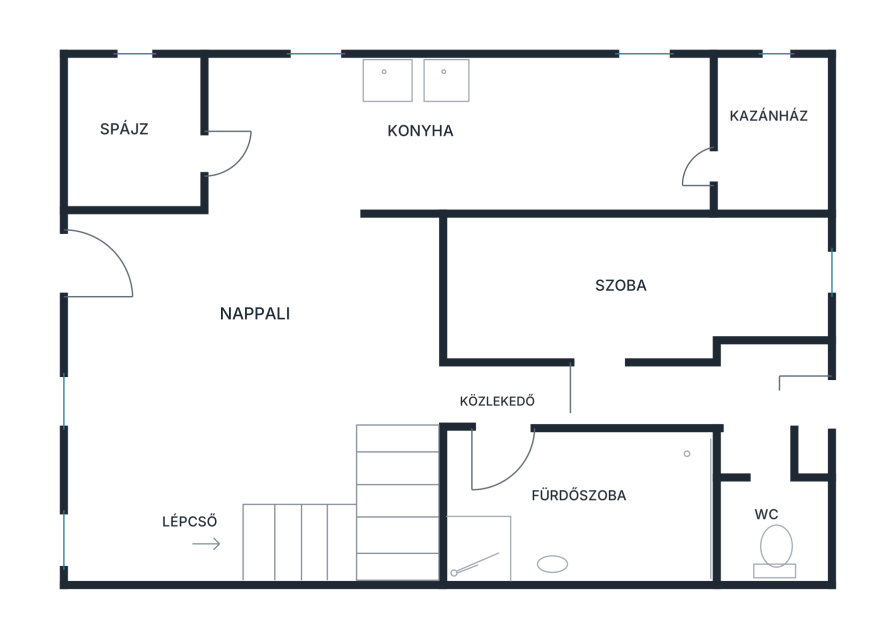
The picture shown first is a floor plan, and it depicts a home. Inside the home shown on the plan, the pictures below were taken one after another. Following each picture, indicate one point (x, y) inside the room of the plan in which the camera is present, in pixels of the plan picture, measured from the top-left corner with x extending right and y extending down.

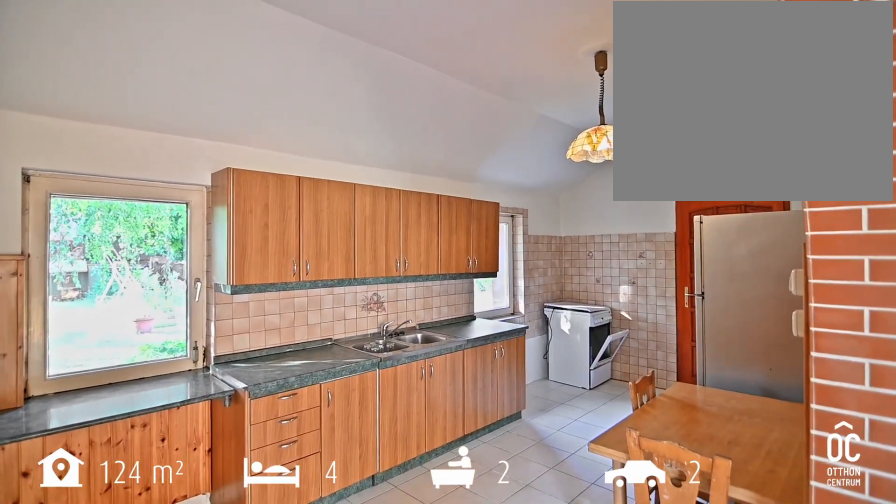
(429, 134)
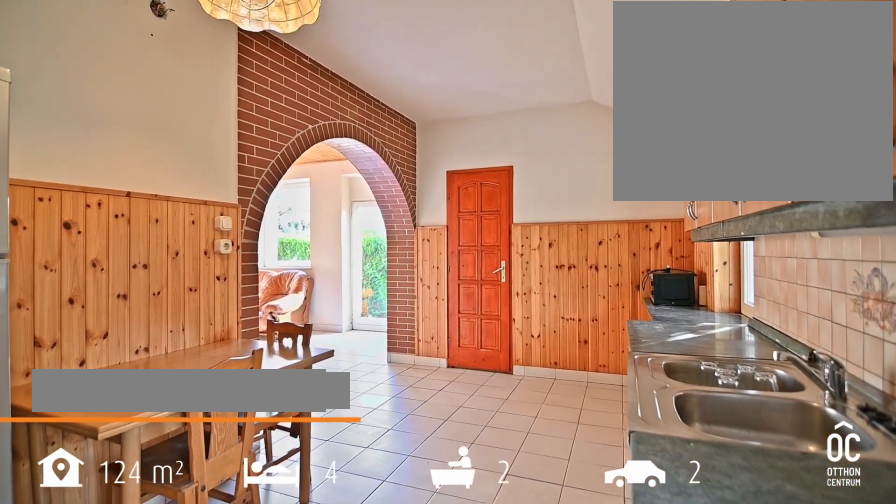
(429, 134)
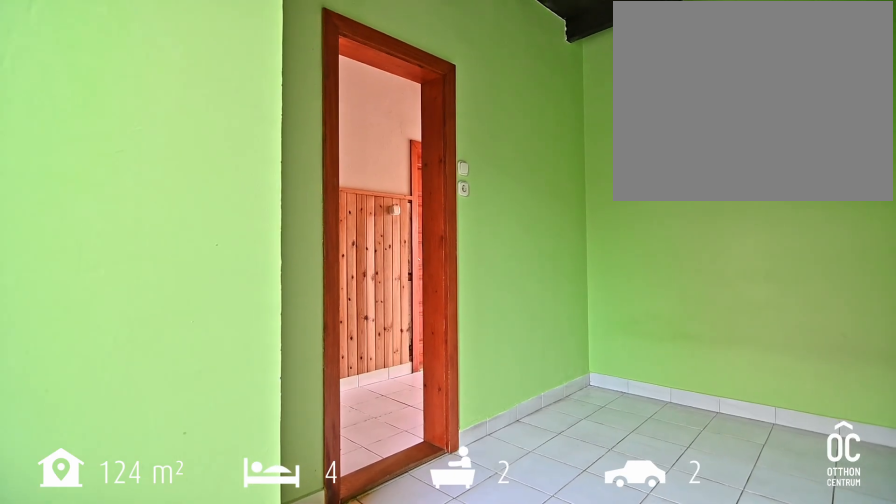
(604, 284)
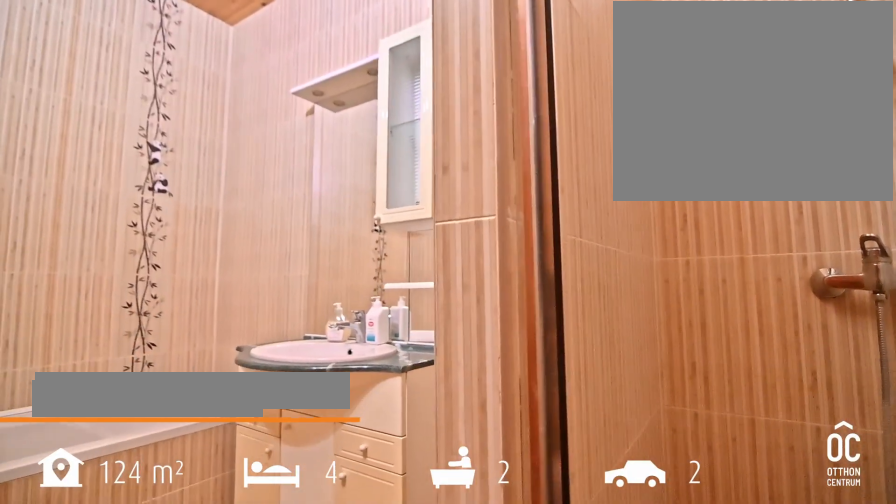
(563, 504)
